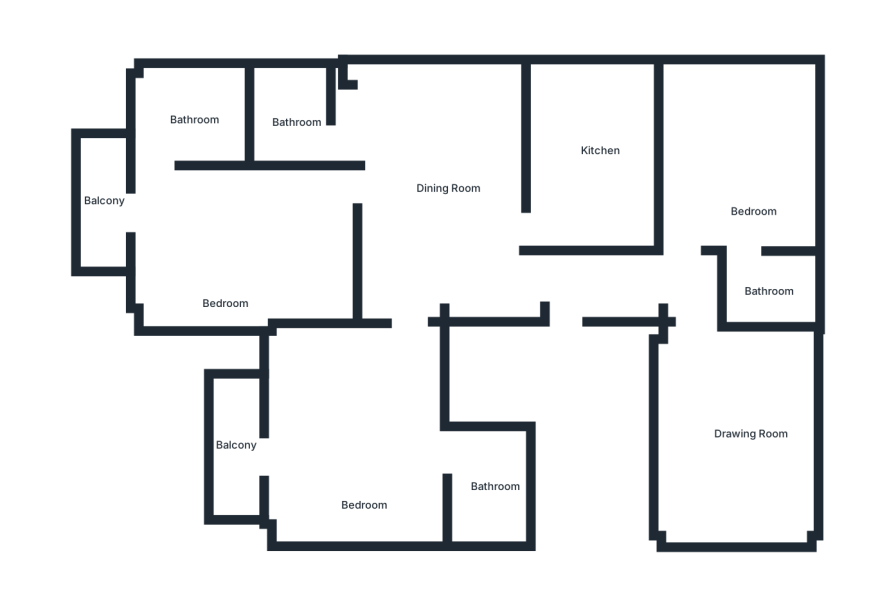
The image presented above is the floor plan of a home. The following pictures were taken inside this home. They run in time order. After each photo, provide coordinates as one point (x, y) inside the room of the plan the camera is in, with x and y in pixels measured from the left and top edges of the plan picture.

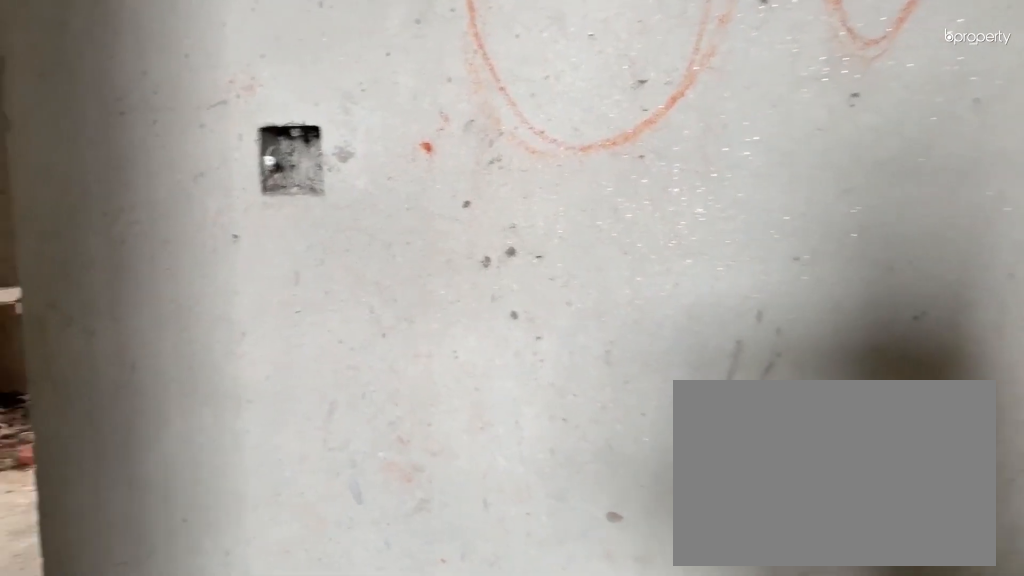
(531, 285)
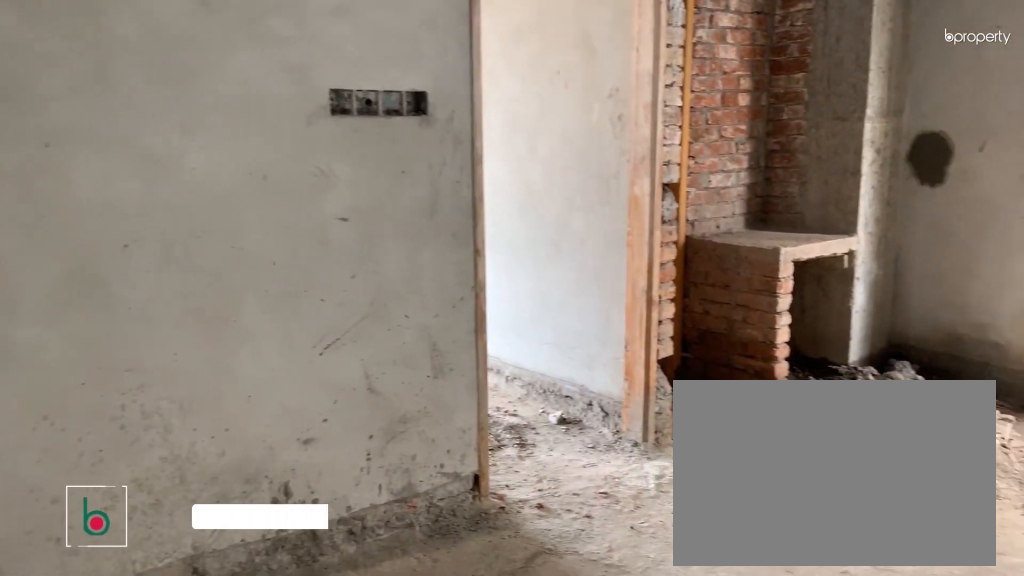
(434, 173)
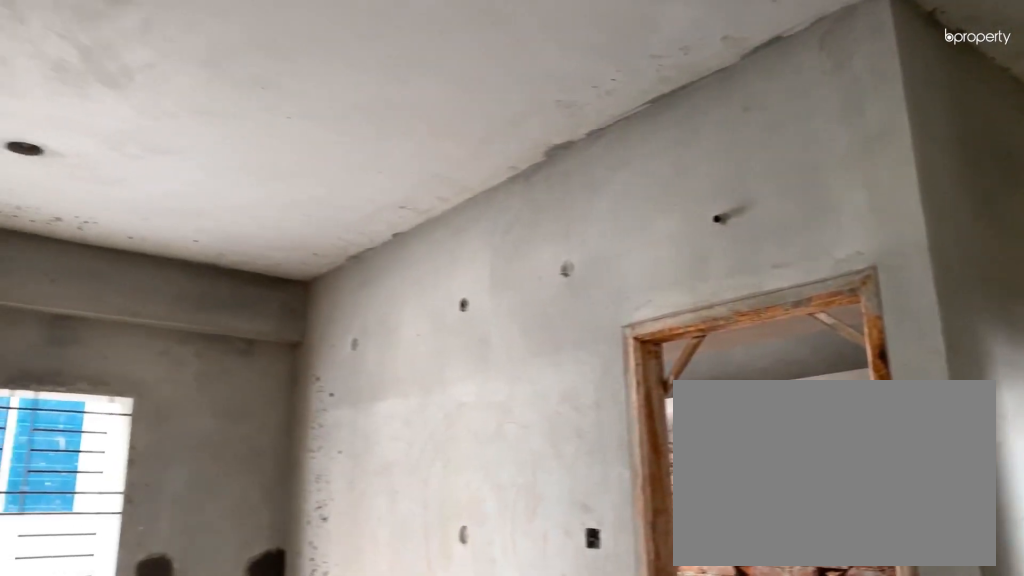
(434, 173)
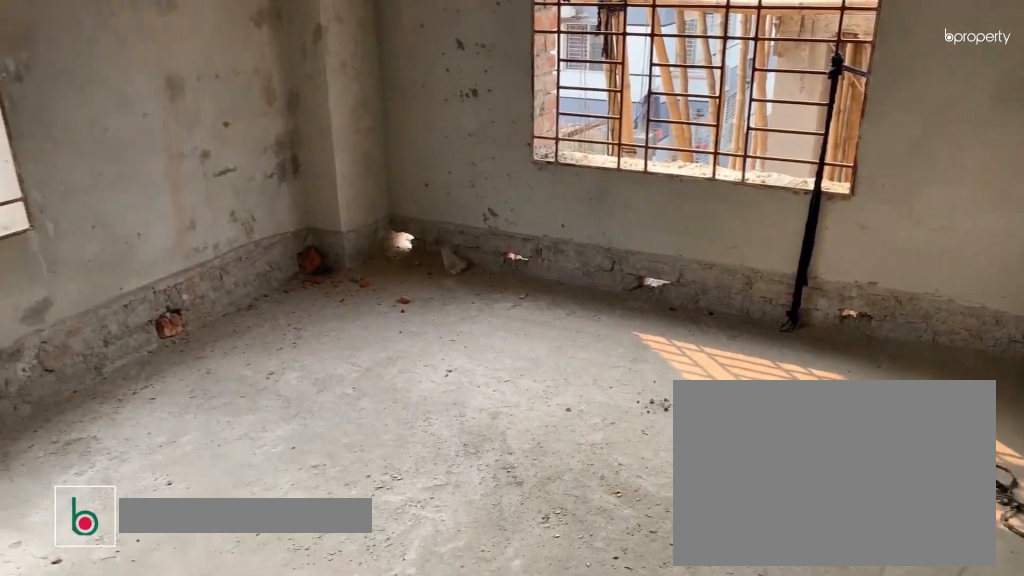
(749, 418)
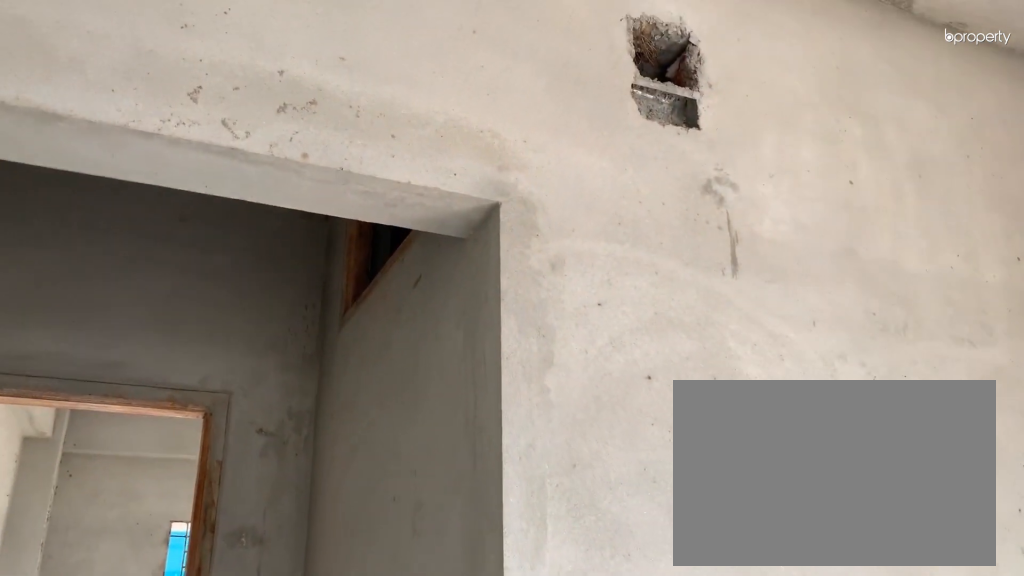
(750, 419)
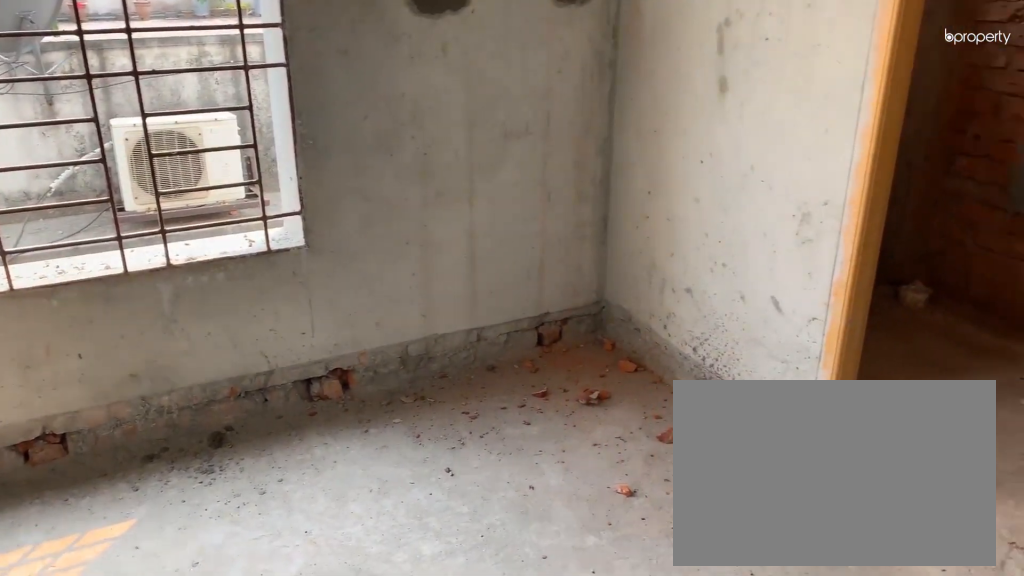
(750, 173)
